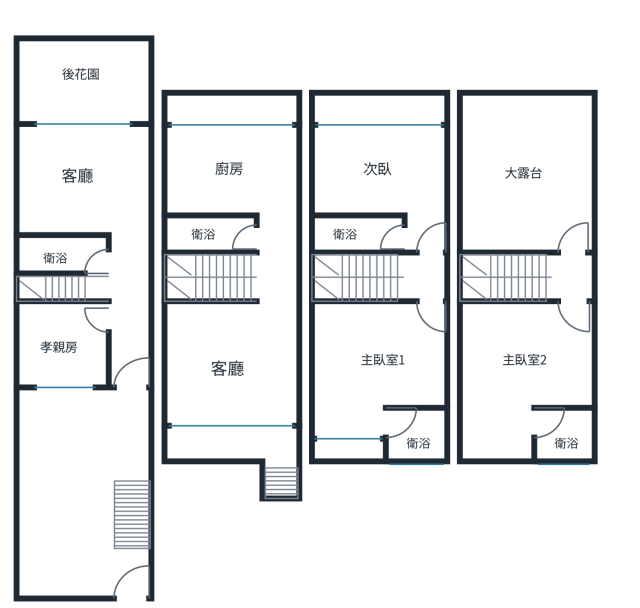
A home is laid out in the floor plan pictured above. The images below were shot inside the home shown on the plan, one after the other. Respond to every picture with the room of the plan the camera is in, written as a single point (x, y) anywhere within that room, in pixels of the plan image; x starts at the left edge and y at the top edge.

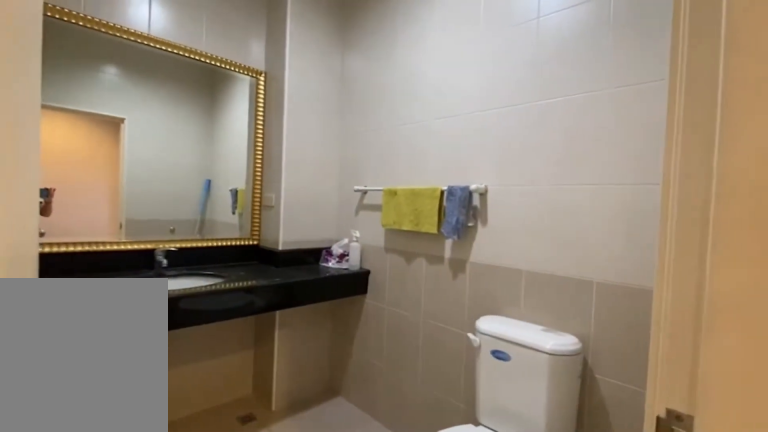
(212, 234)
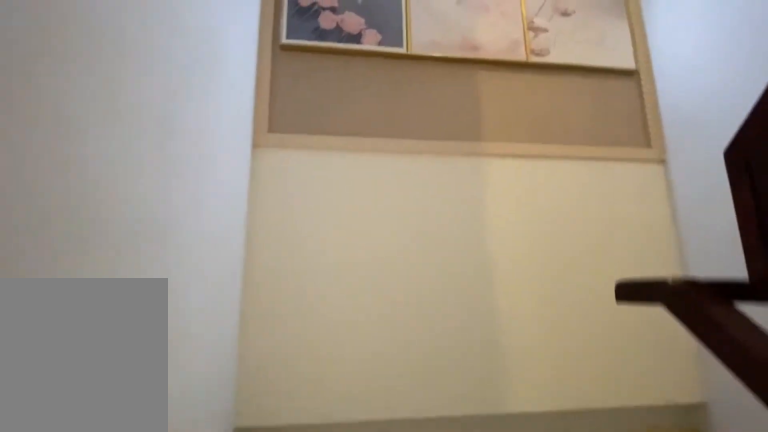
(219, 283)
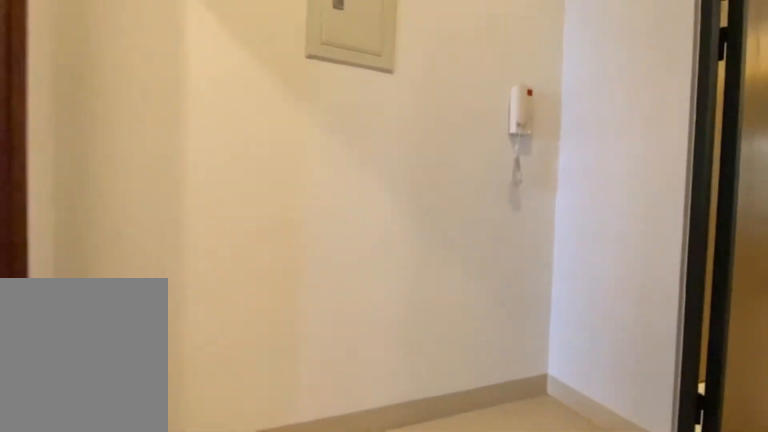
(358, 278)
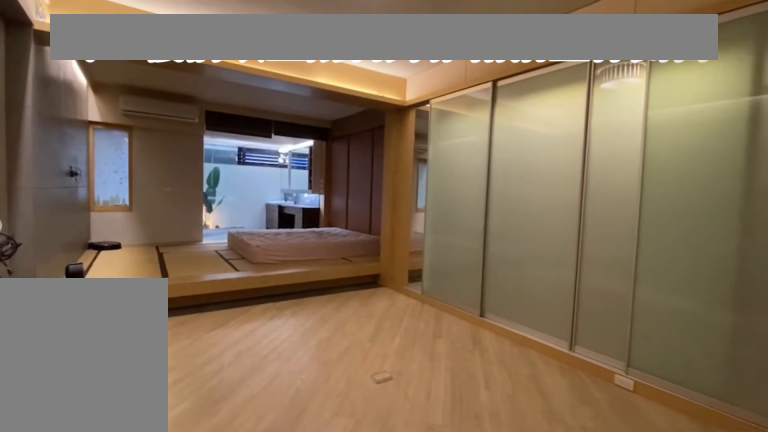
(373, 362)
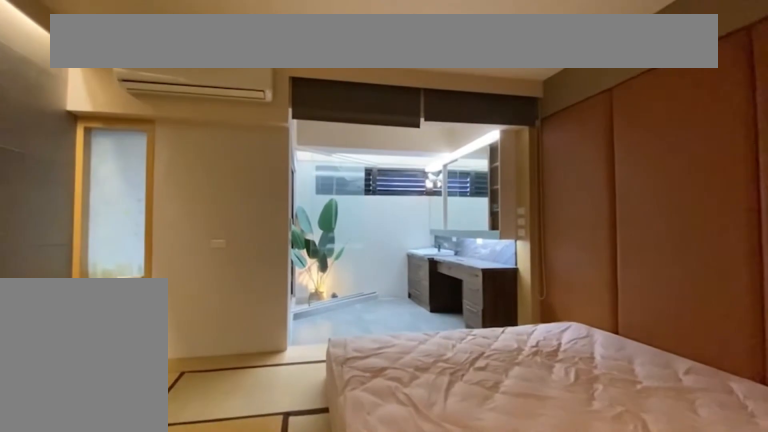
(372, 363)
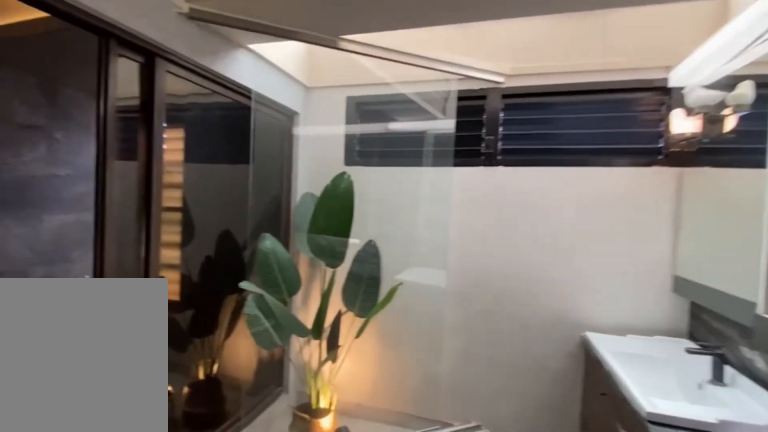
(420, 434)
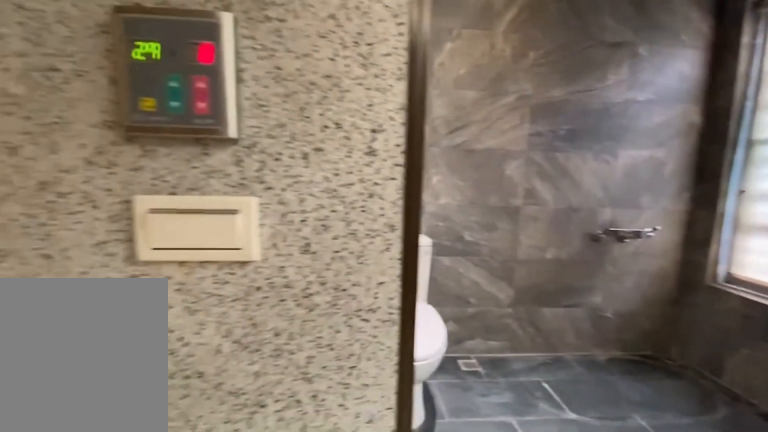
(419, 436)
